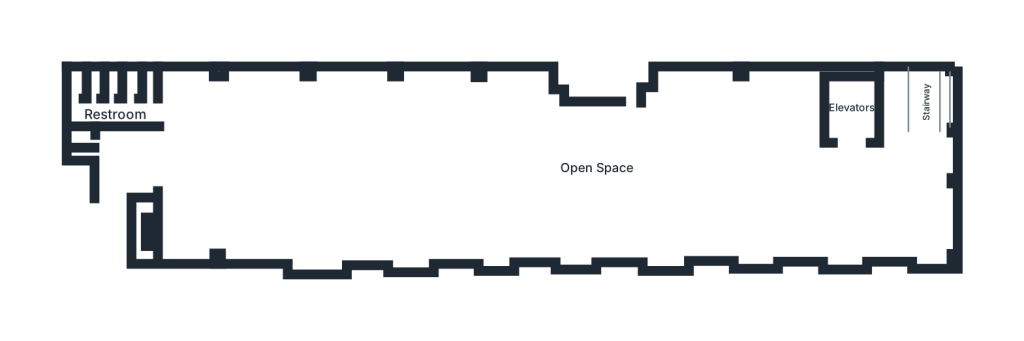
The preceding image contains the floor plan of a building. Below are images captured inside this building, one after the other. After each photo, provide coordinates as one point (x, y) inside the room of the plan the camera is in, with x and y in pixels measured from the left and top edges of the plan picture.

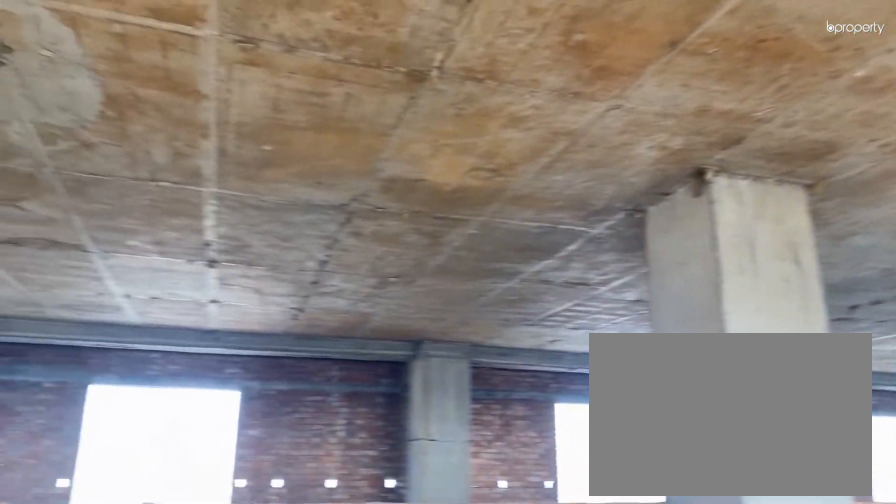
(212, 171)
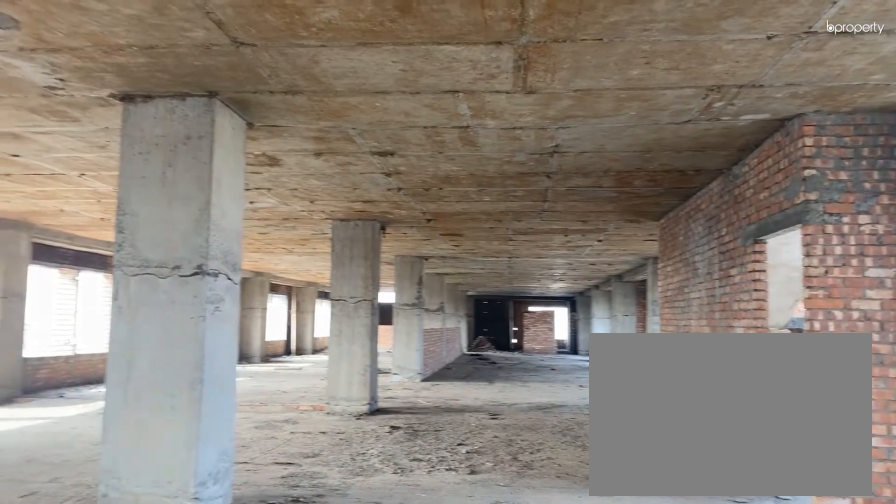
(647, 141)
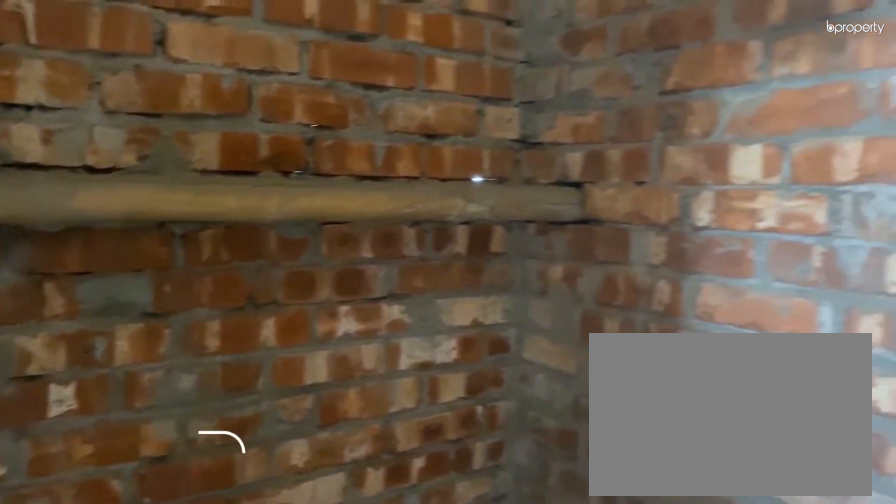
(112, 90)
